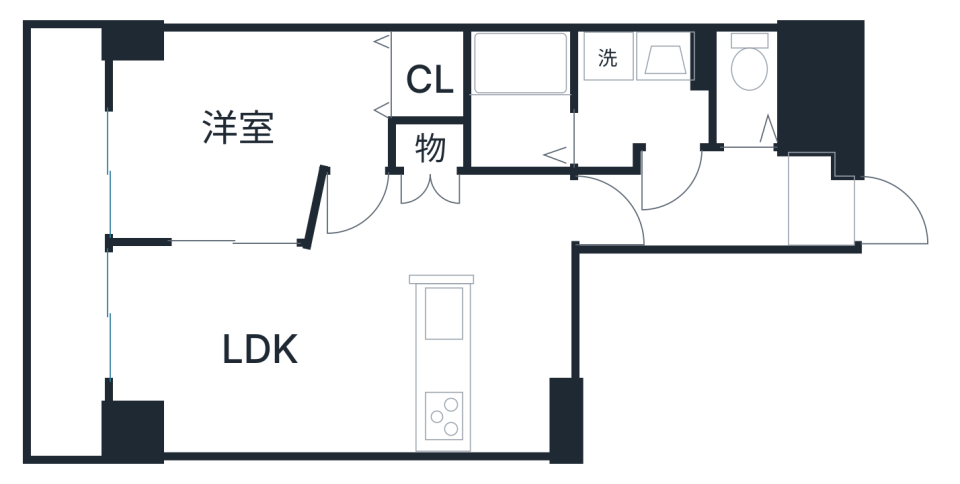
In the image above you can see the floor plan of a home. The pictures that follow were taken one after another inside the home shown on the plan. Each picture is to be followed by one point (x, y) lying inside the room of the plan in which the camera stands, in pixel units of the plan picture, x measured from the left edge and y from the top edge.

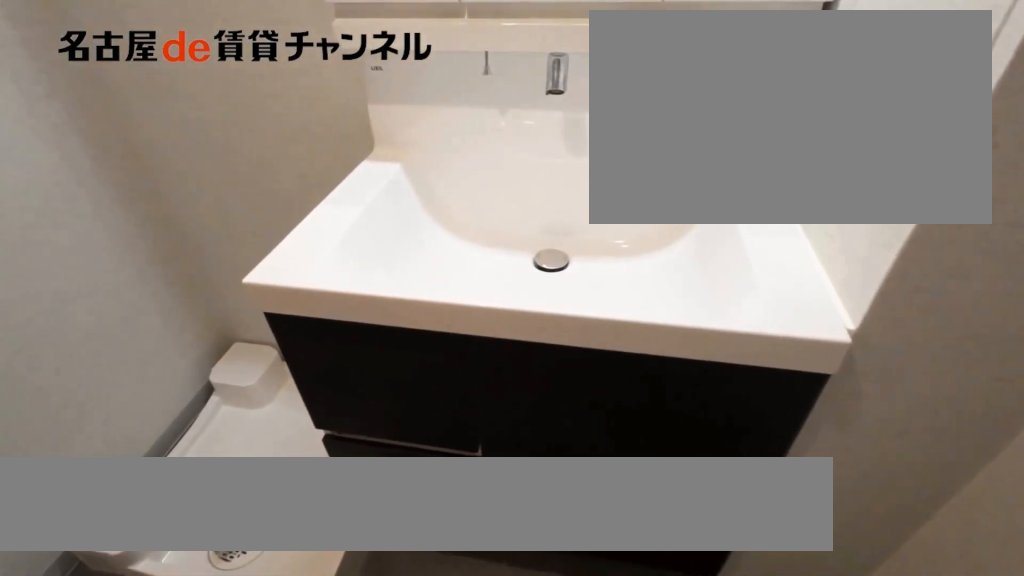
(642, 93)
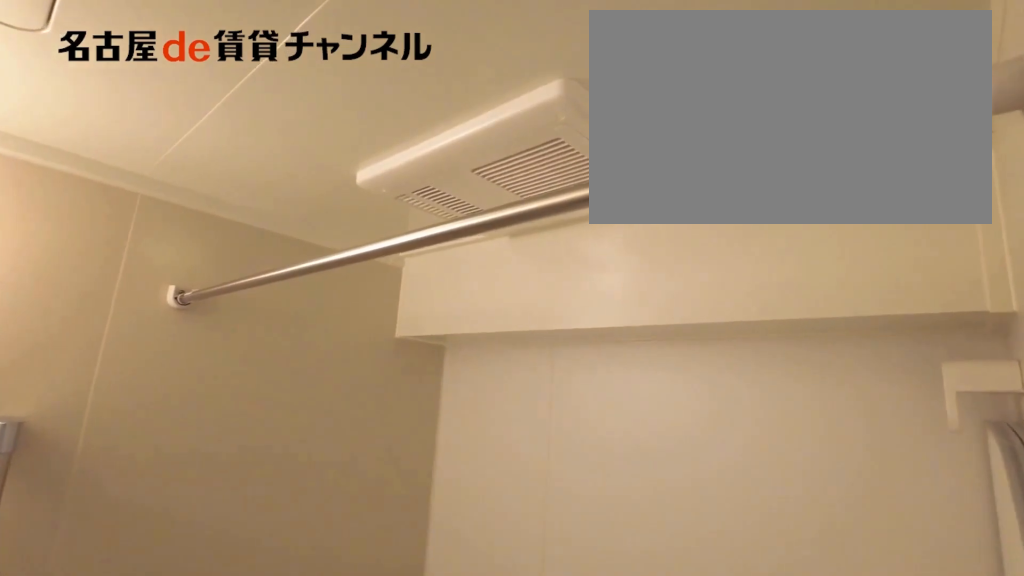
(517, 103)
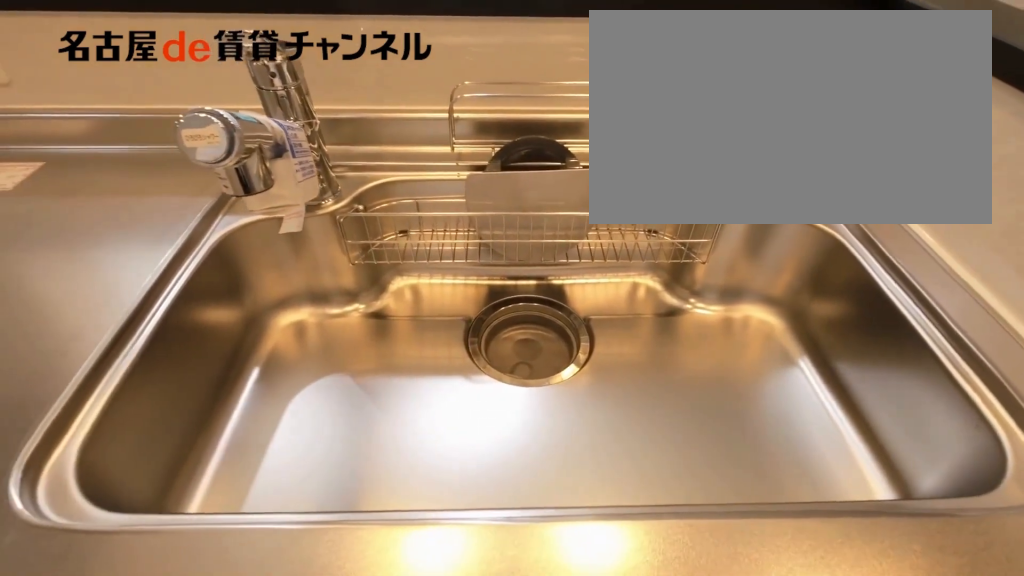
(492, 369)
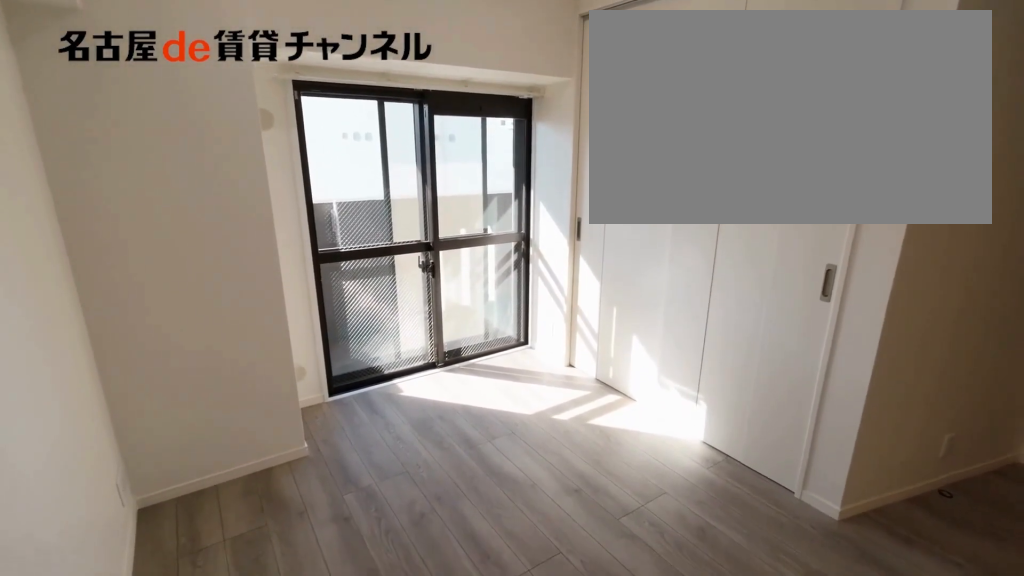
(258, 350)
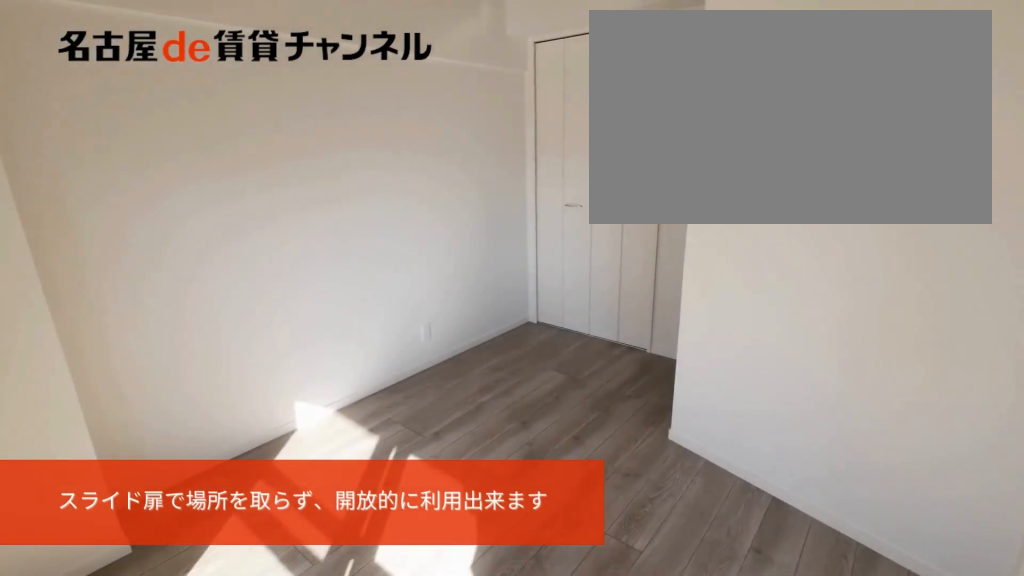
(239, 128)
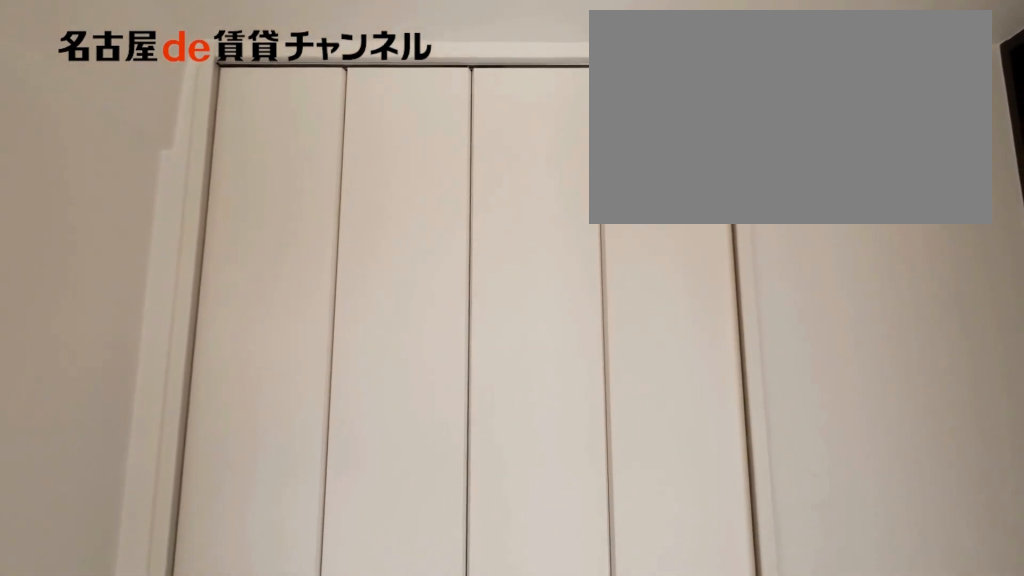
(239, 128)
